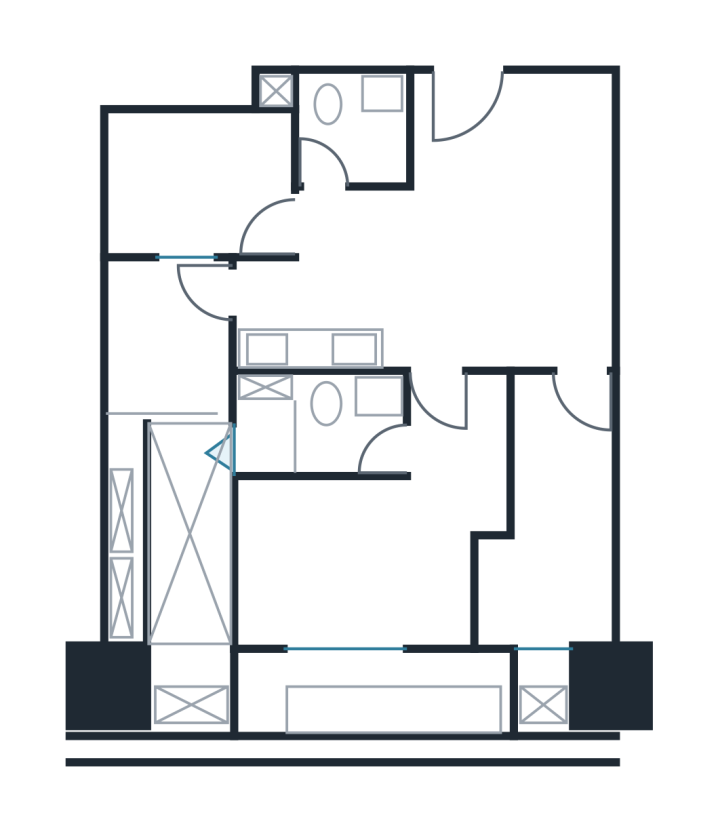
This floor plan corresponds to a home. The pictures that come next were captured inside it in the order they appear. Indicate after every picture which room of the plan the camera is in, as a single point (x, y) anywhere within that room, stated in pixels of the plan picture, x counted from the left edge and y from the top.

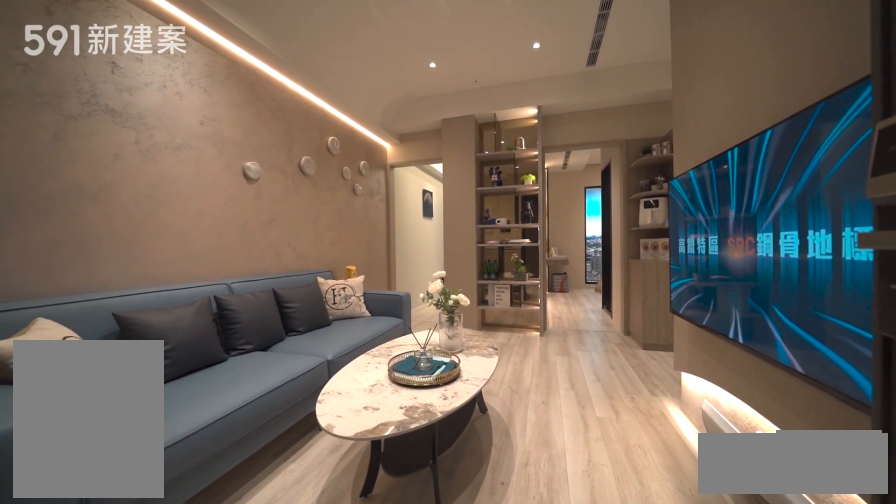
(511, 197)
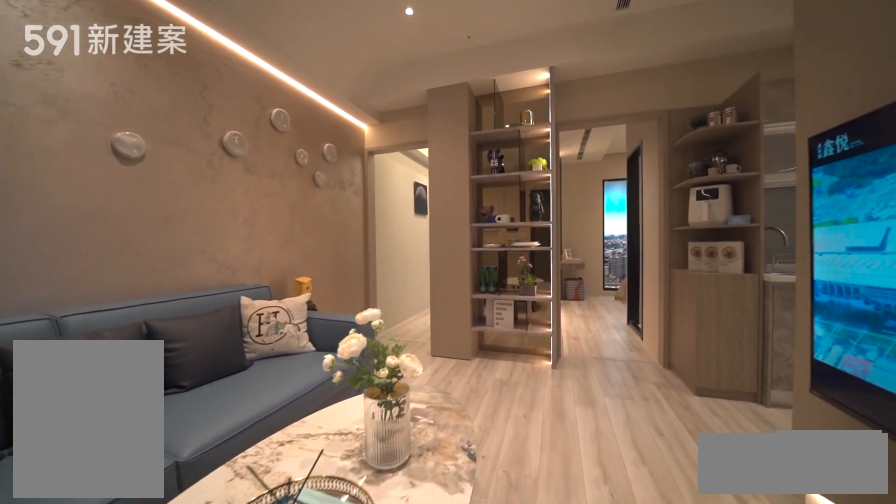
(511, 197)
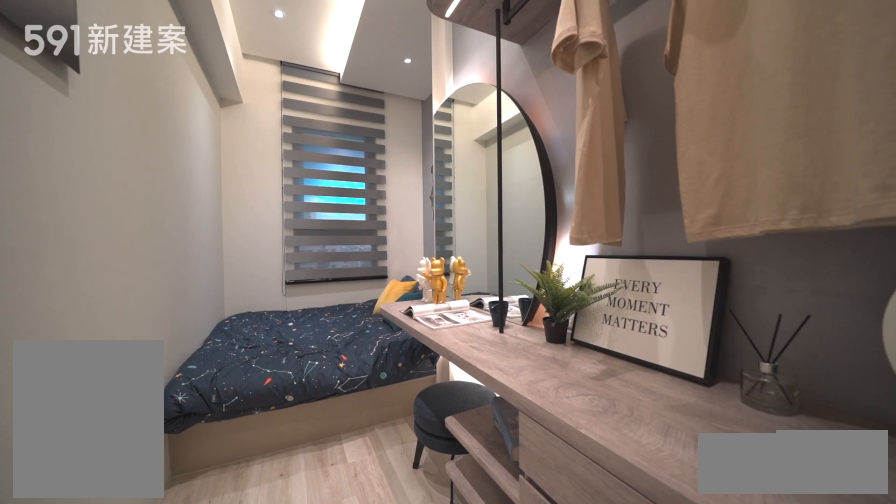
(554, 518)
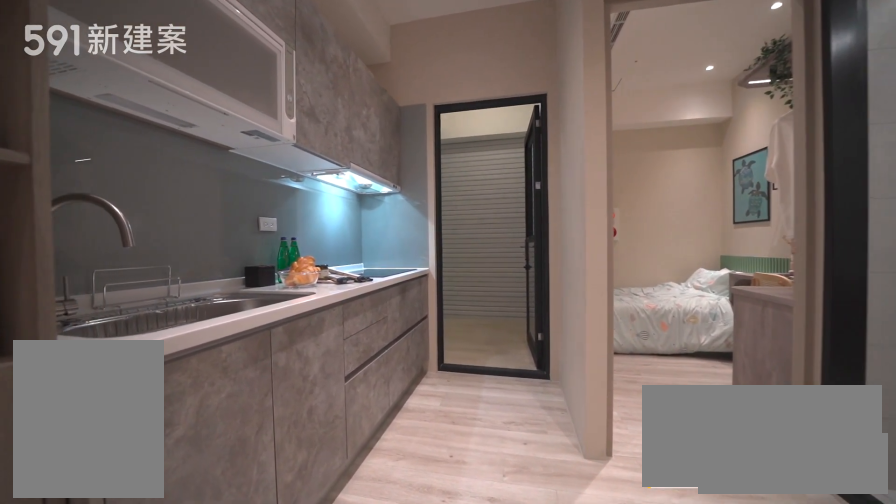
(331, 290)
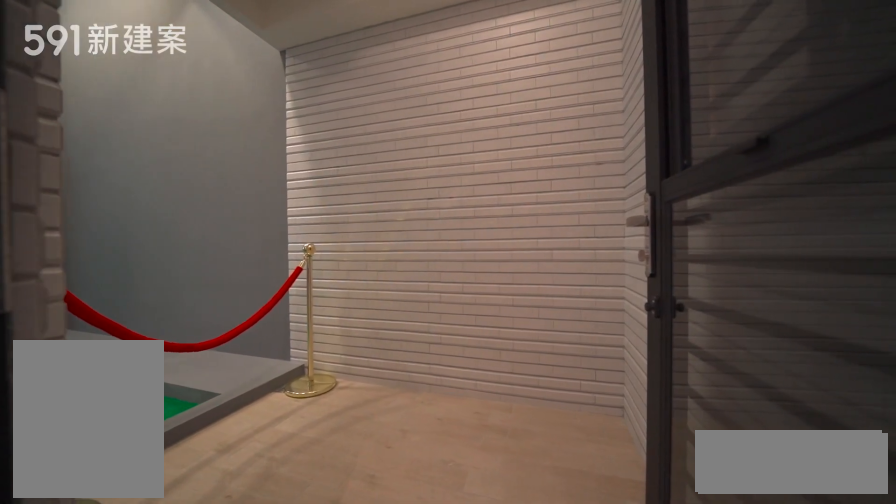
(164, 338)
